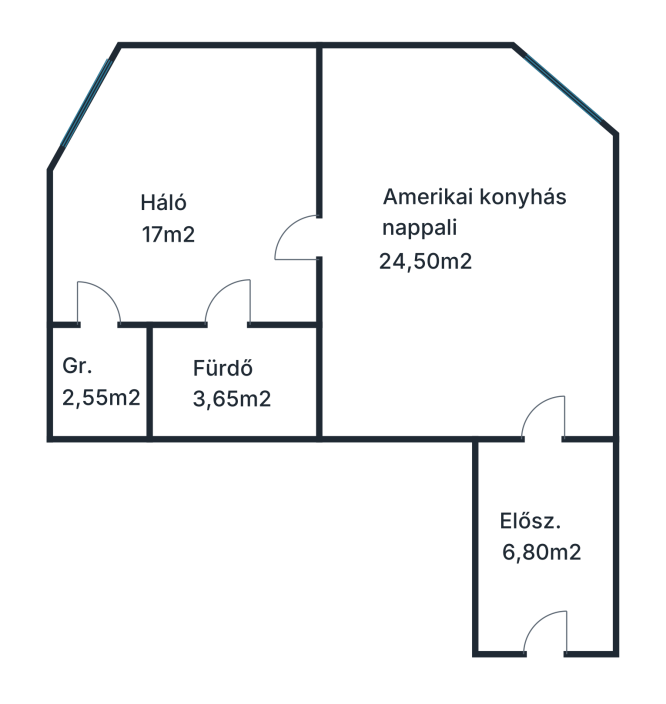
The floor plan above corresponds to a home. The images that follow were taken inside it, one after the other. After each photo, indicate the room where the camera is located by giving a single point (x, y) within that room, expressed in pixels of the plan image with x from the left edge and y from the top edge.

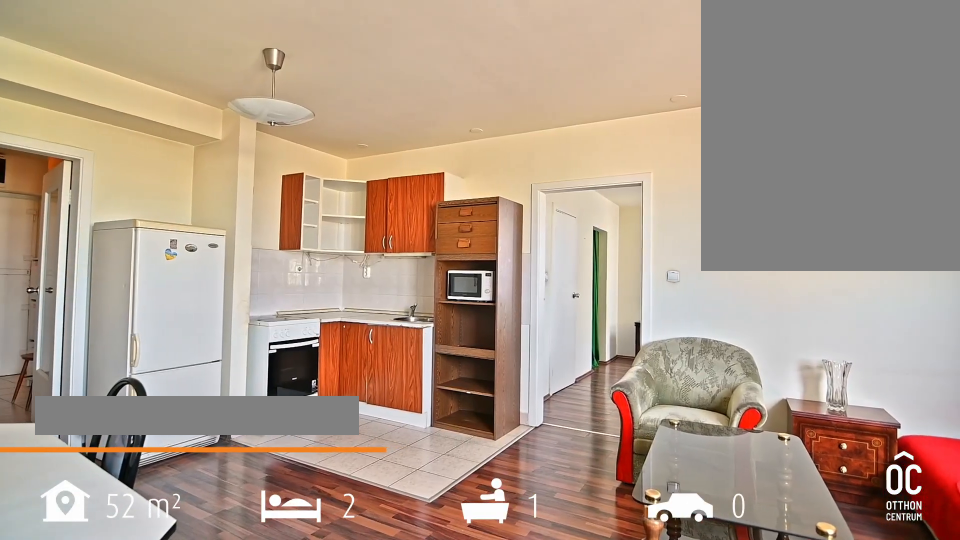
(458, 263)
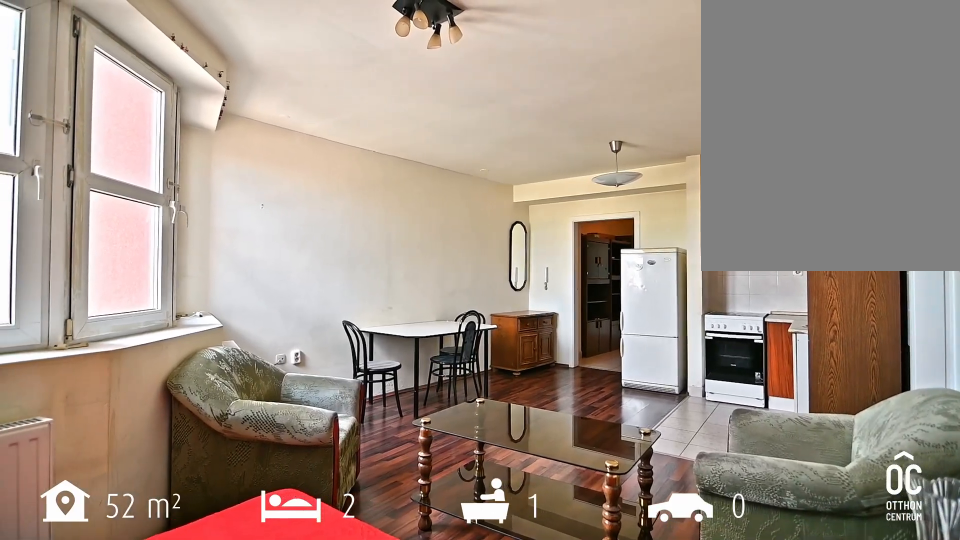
(458, 263)
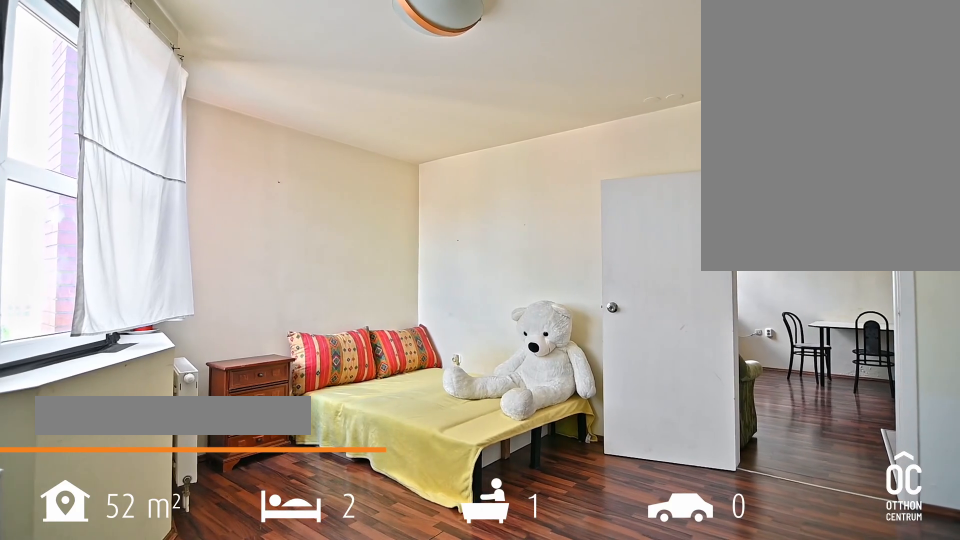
(194, 196)
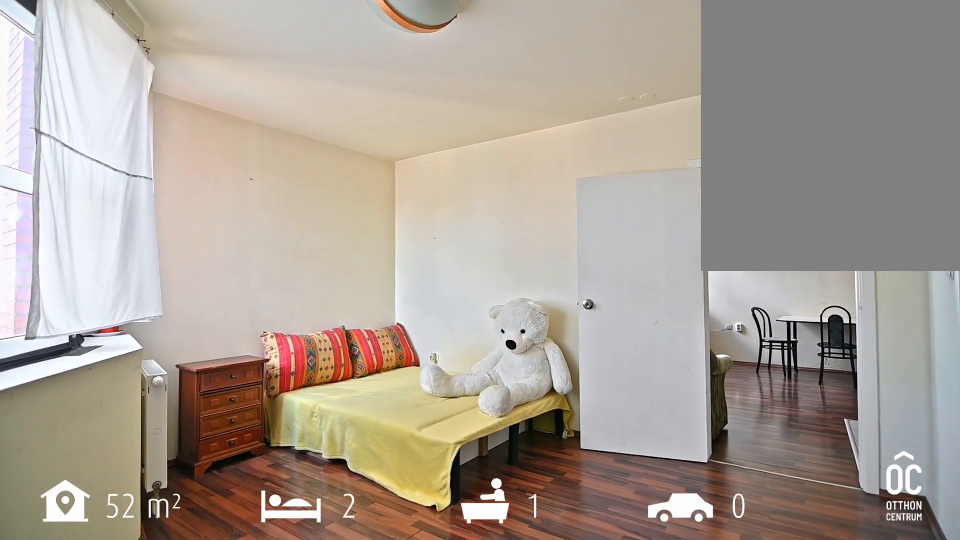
(194, 196)
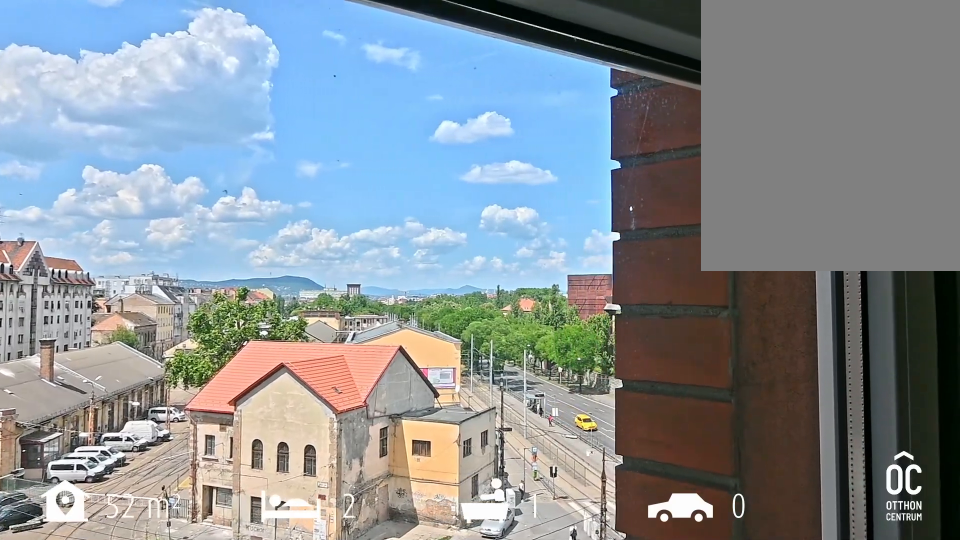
(194, 197)
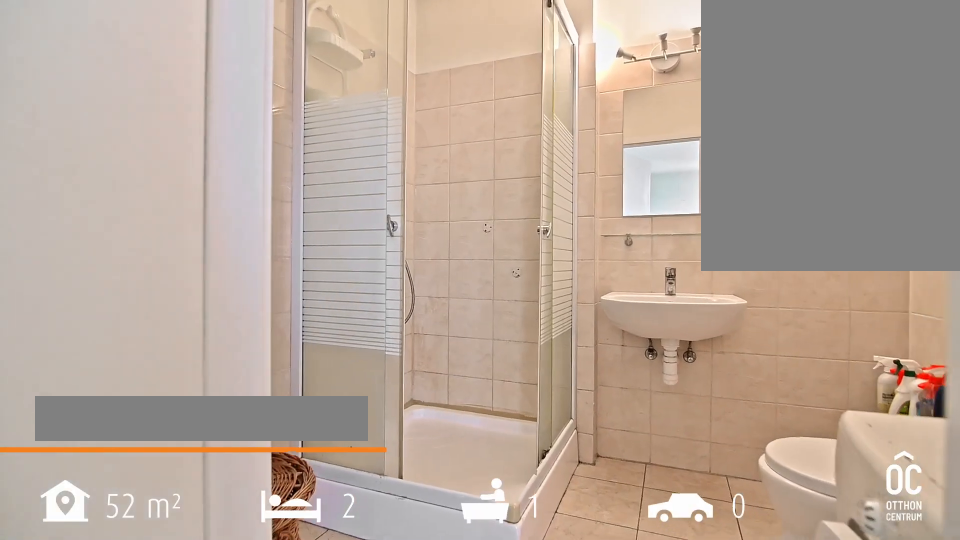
(234, 384)
